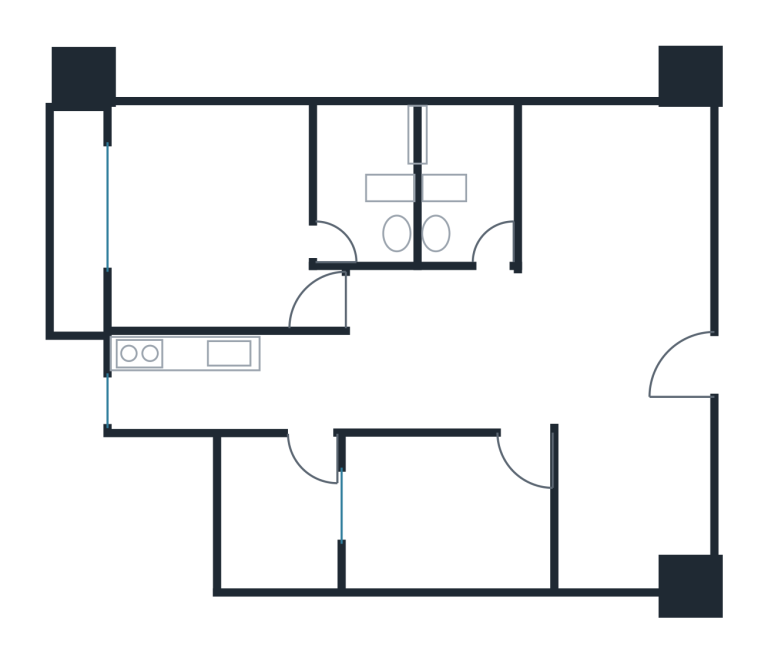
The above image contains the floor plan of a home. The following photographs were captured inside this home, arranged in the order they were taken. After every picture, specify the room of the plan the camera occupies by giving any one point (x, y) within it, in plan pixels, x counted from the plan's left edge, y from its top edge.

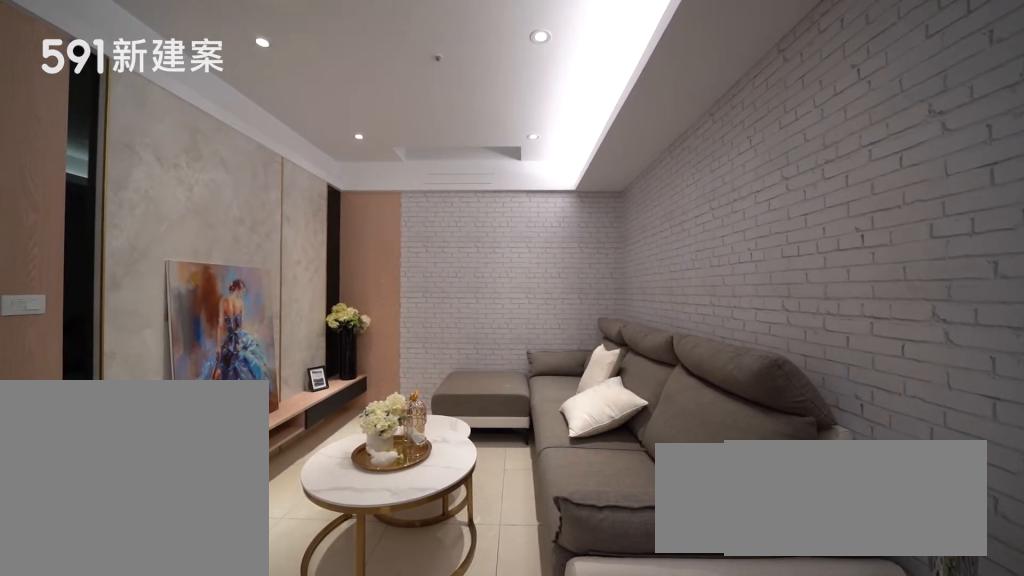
(619, 216)
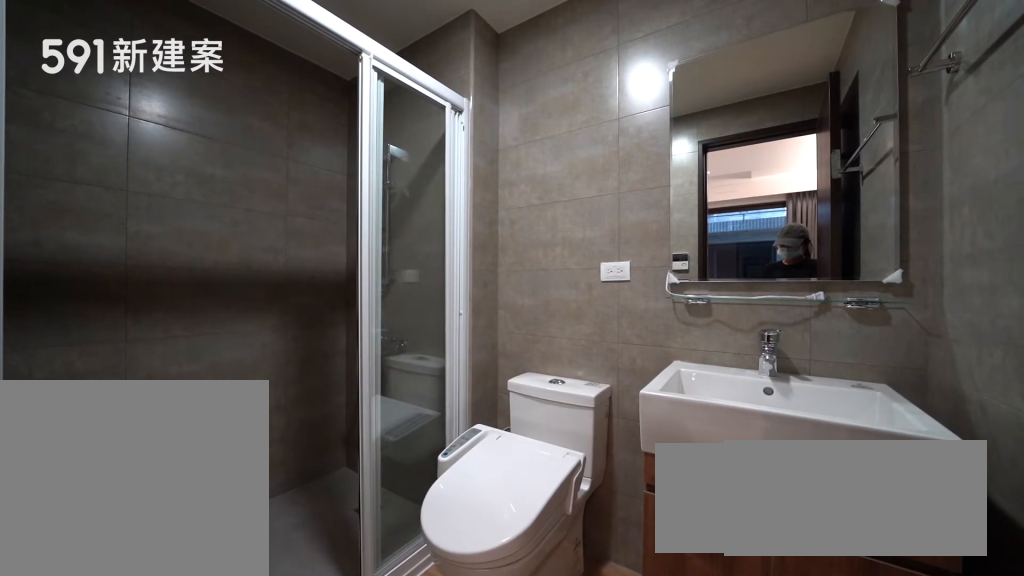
(367, 177)
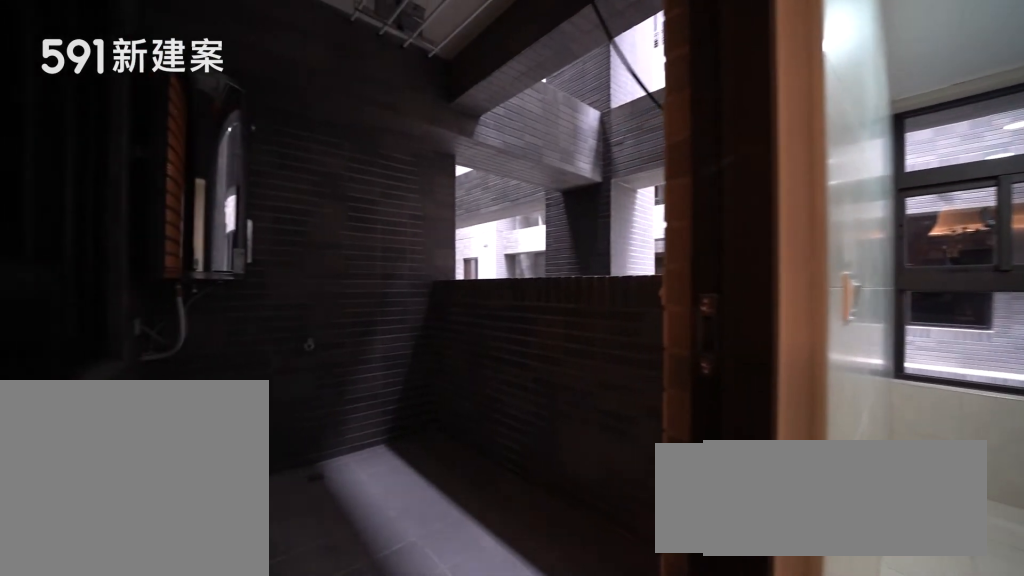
(277, 517)
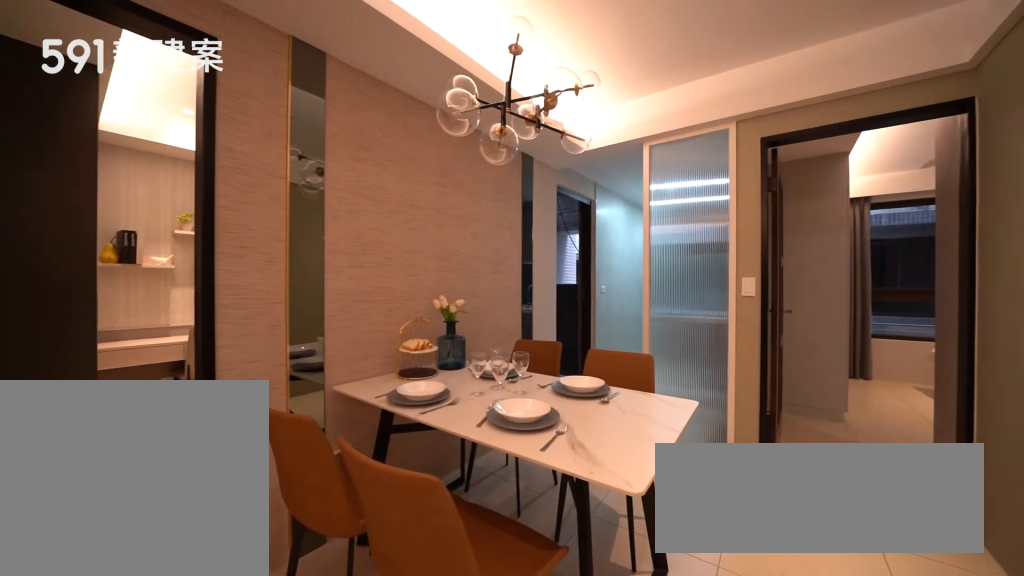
(430, 373)
